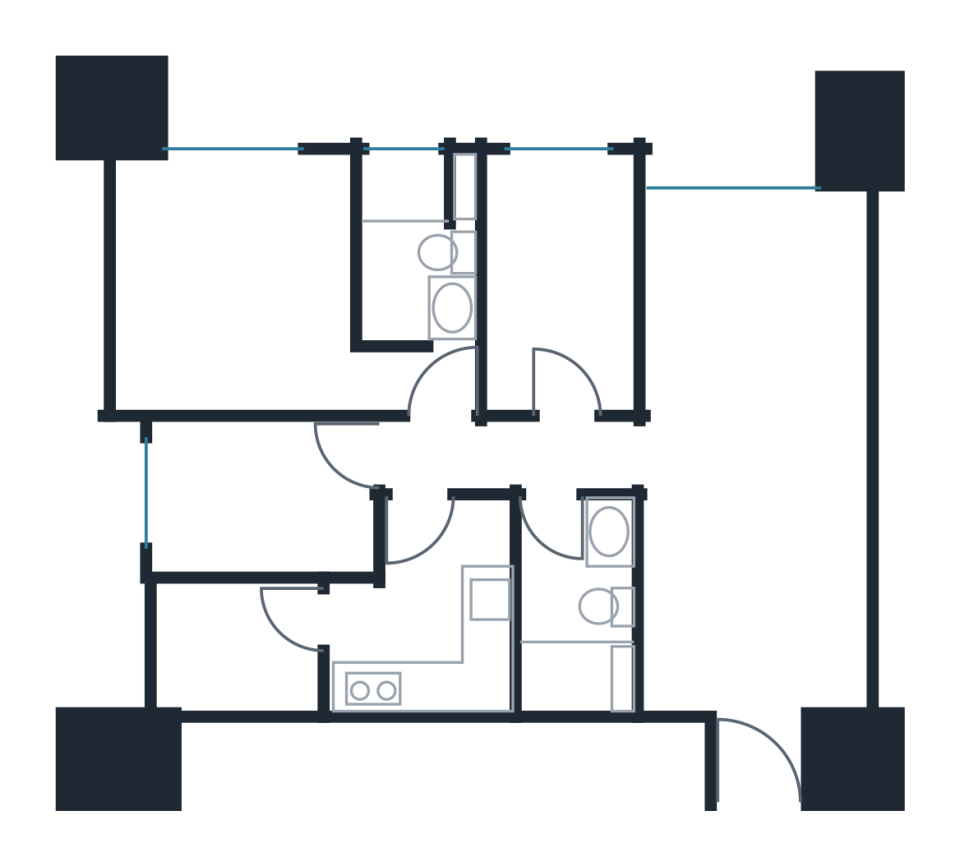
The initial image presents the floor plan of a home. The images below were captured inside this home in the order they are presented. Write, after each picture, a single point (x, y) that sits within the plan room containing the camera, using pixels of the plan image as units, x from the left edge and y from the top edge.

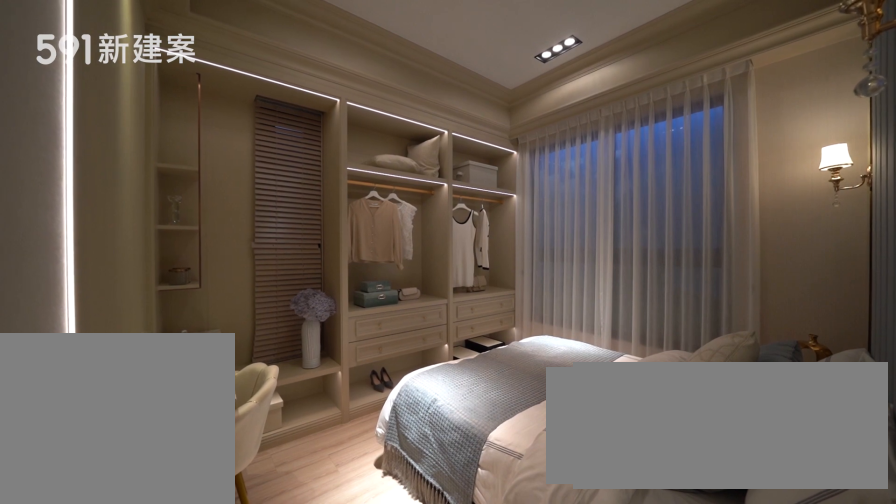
(254, 292)
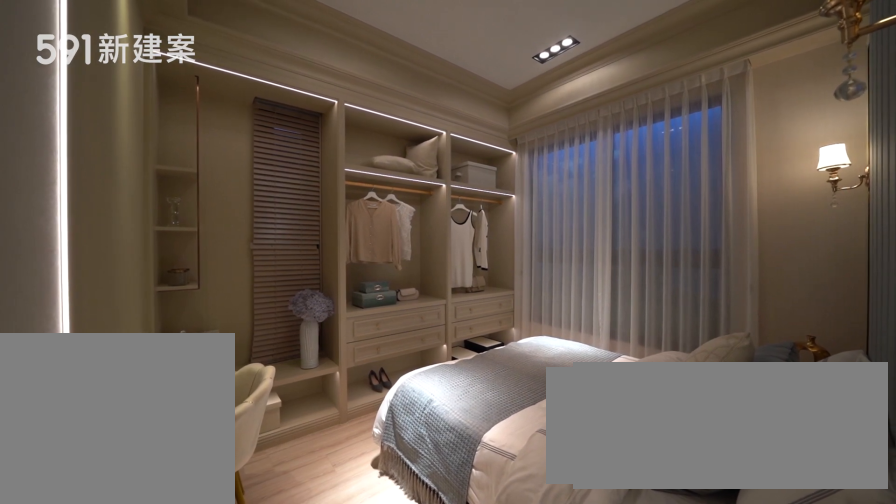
(254, 292)
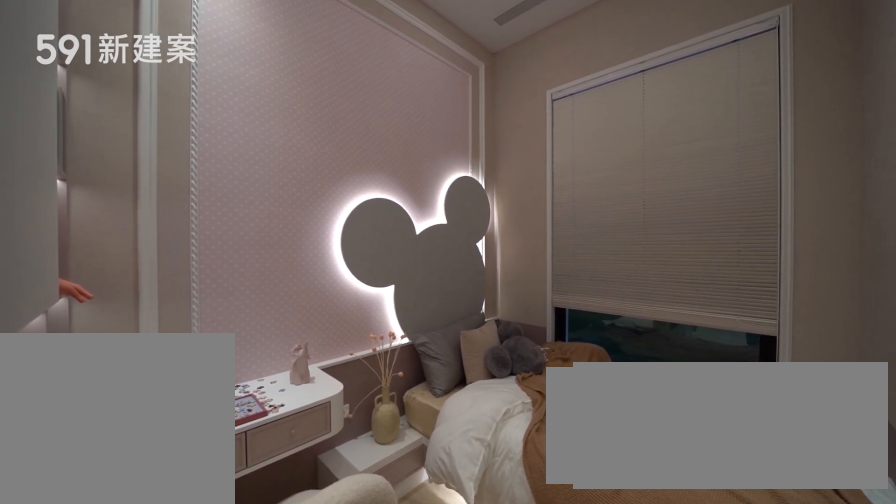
(261, 501)
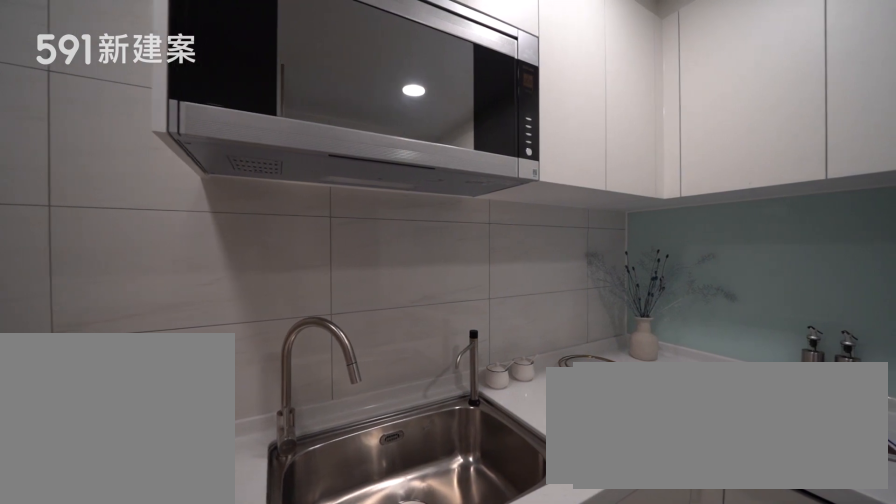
(432, 612)
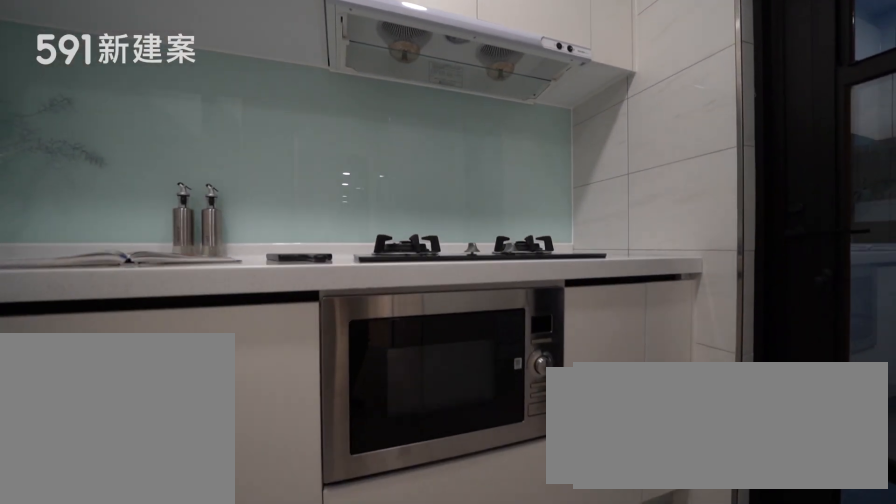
(432, 612)
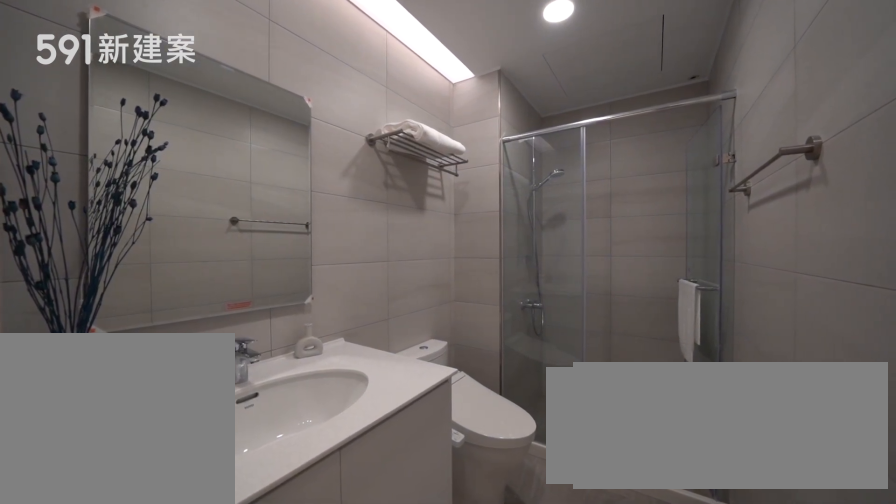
(573, 603)
